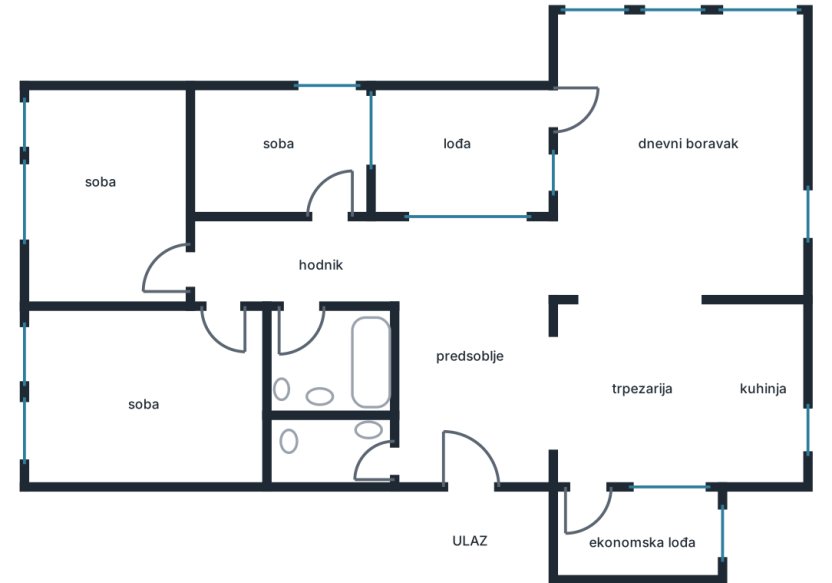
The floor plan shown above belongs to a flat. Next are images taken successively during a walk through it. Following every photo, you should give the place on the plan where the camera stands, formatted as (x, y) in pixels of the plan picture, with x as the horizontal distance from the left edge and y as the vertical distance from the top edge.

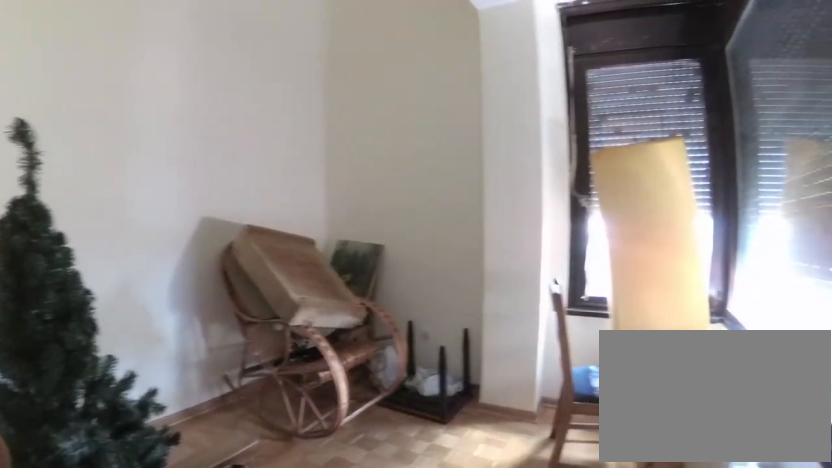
(365, 239)
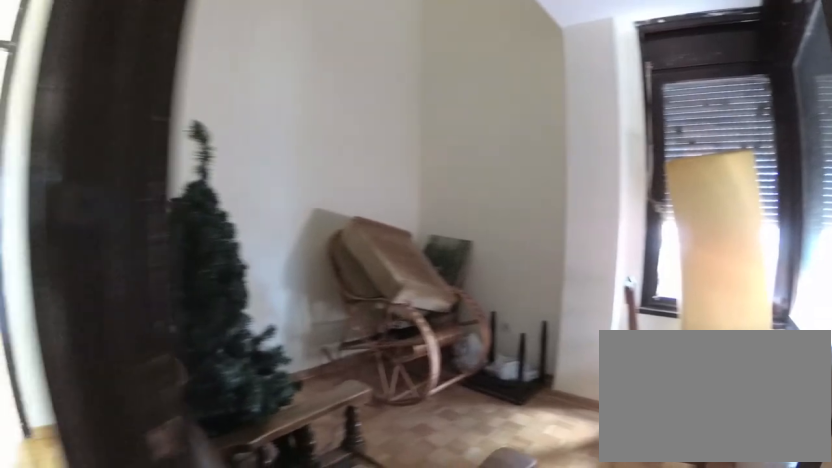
(390, 246)
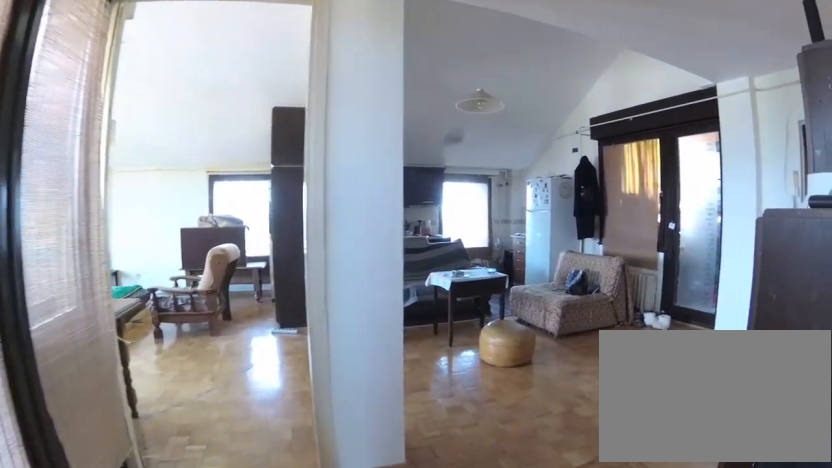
(406, 266)
